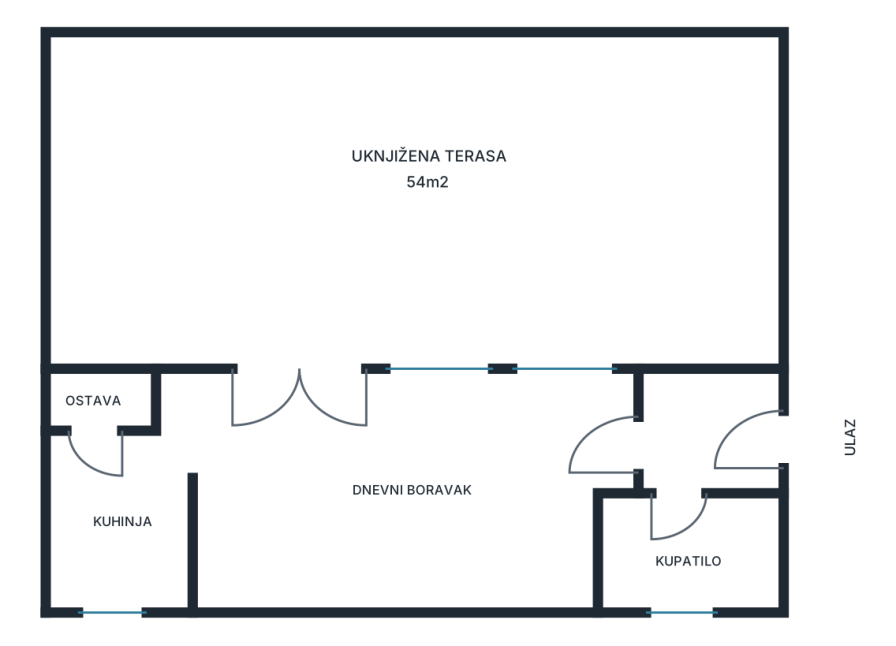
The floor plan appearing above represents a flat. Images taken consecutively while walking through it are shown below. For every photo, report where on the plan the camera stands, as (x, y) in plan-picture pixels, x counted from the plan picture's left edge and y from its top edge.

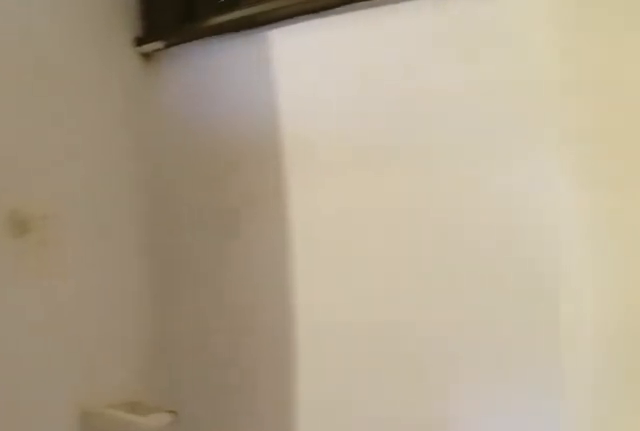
(618, 513)
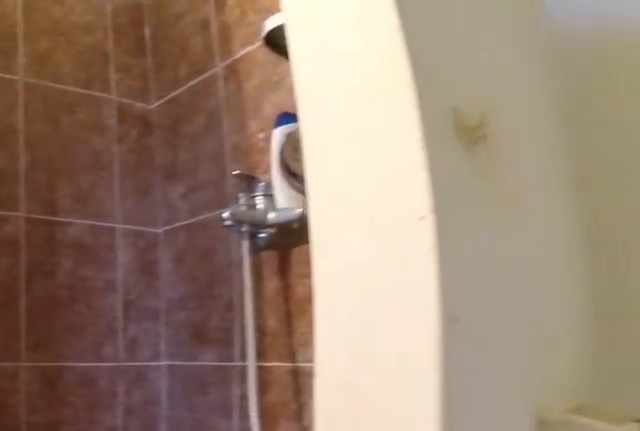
(616, 528)
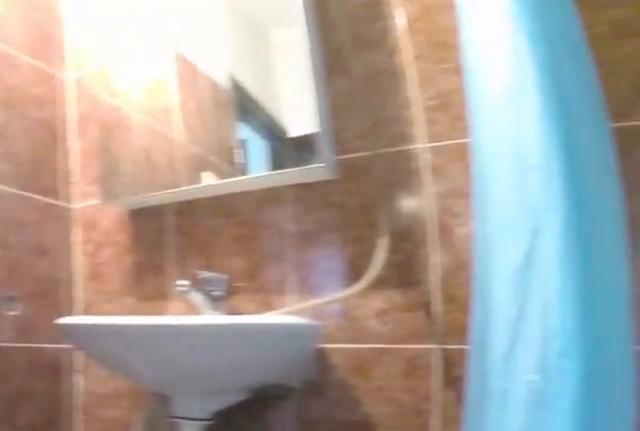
(626, 544)
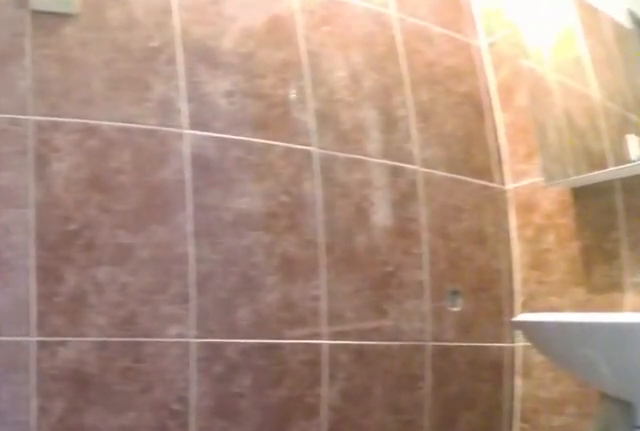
(639, 551)
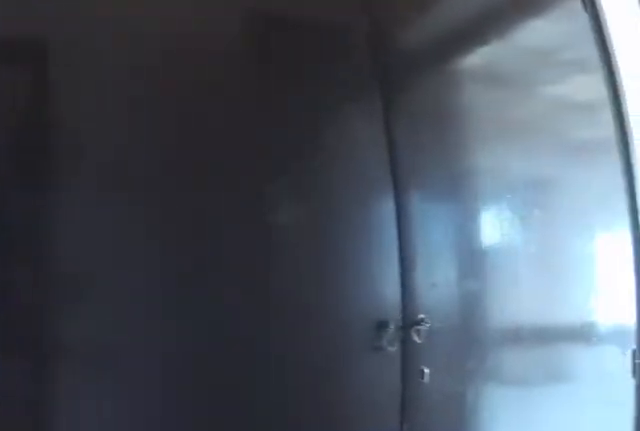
(668, 473)
